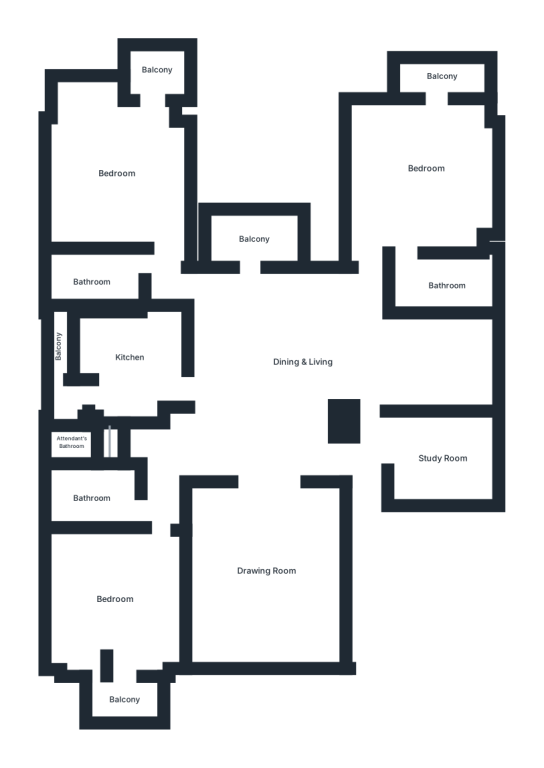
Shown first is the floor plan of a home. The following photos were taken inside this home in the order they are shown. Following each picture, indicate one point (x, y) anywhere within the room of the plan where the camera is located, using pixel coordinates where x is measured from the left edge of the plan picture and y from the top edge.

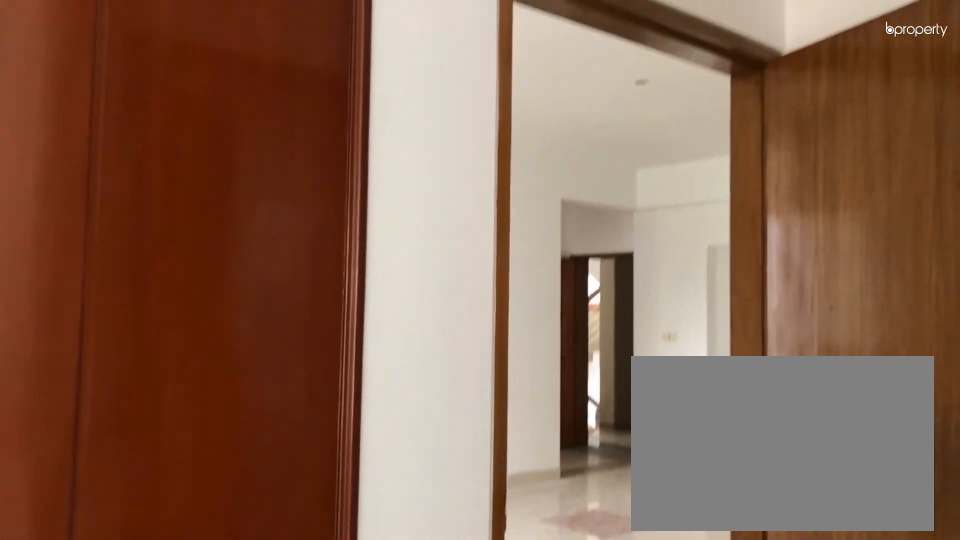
(114, 178)
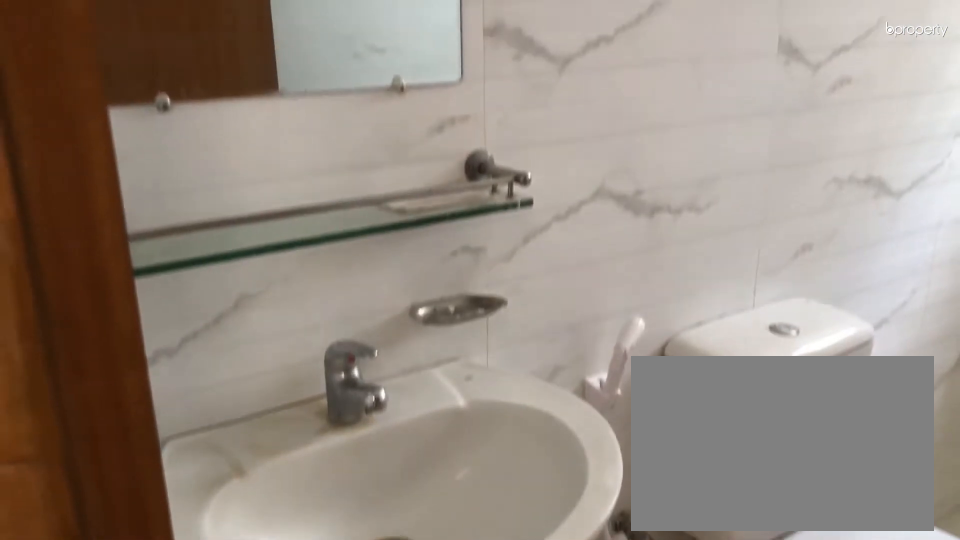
(96, 276)
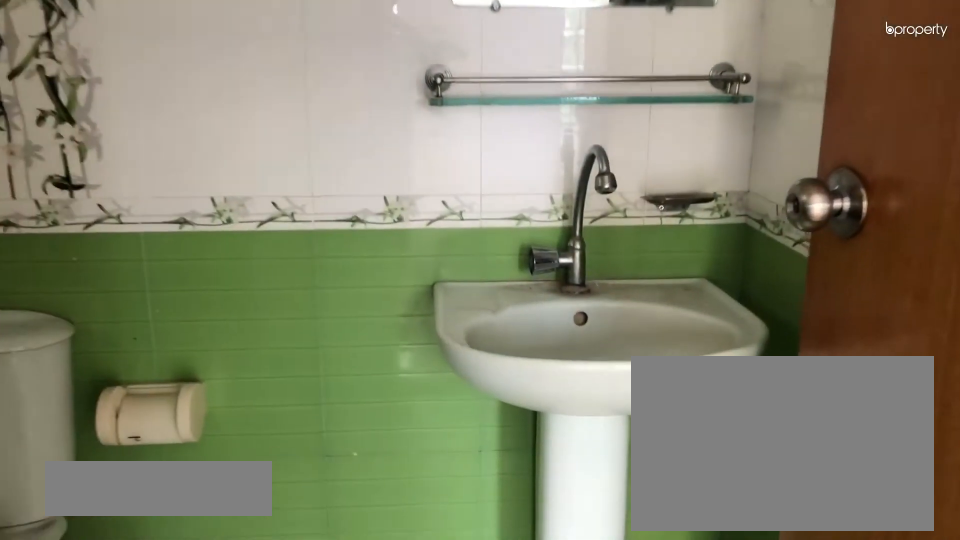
(441, 278)
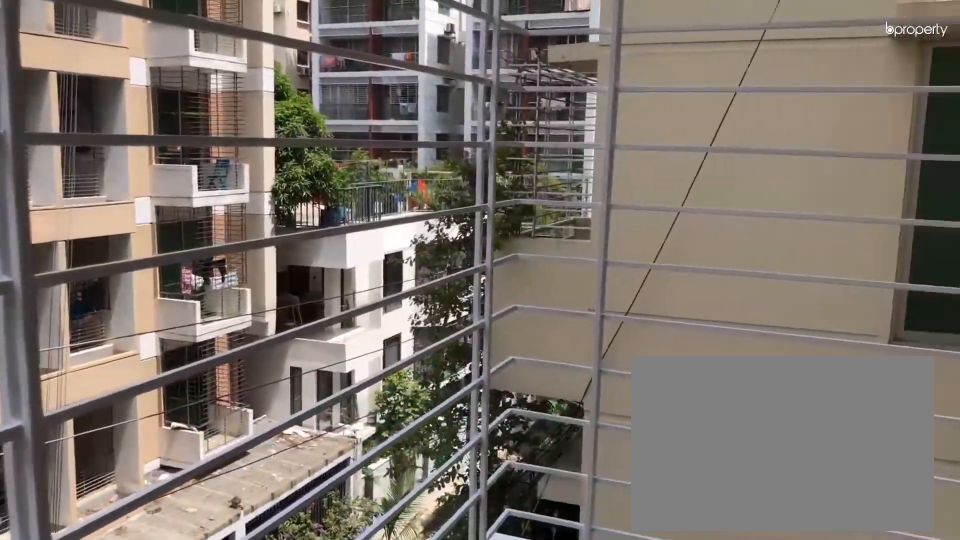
(436, 80)
